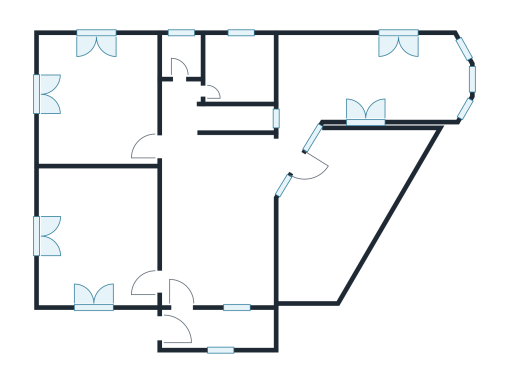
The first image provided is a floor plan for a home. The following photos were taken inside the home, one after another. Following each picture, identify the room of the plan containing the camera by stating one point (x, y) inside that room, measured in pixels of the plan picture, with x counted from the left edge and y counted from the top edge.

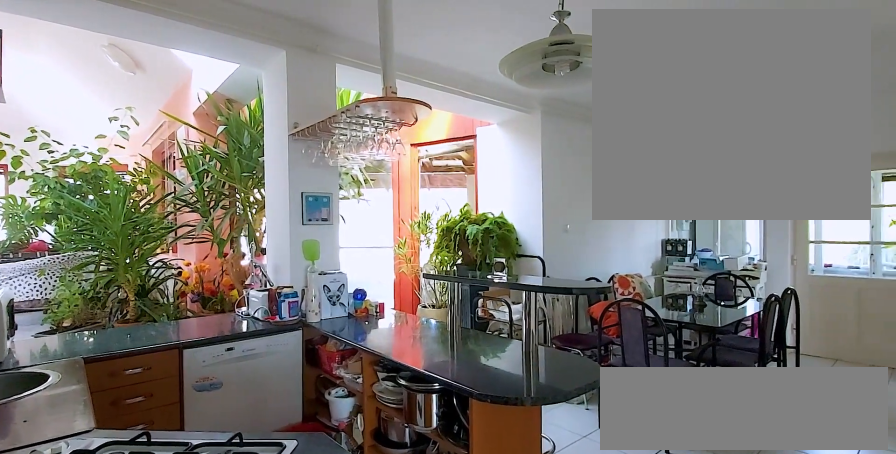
(218, 227)
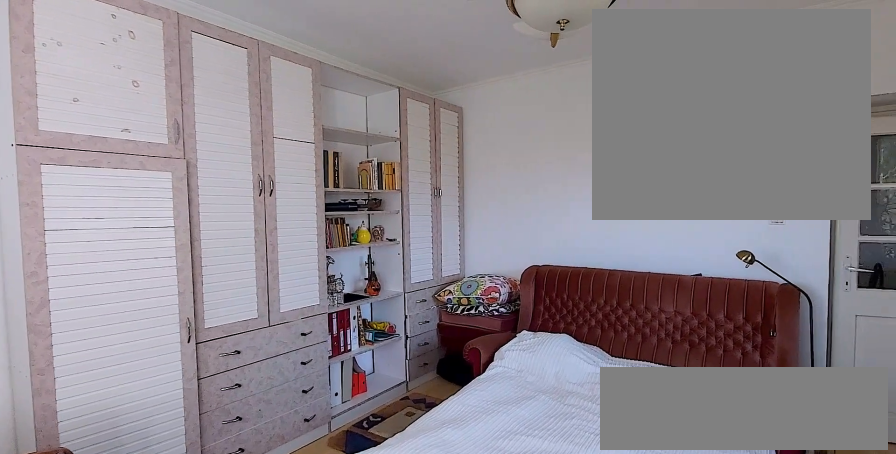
(100, 241)
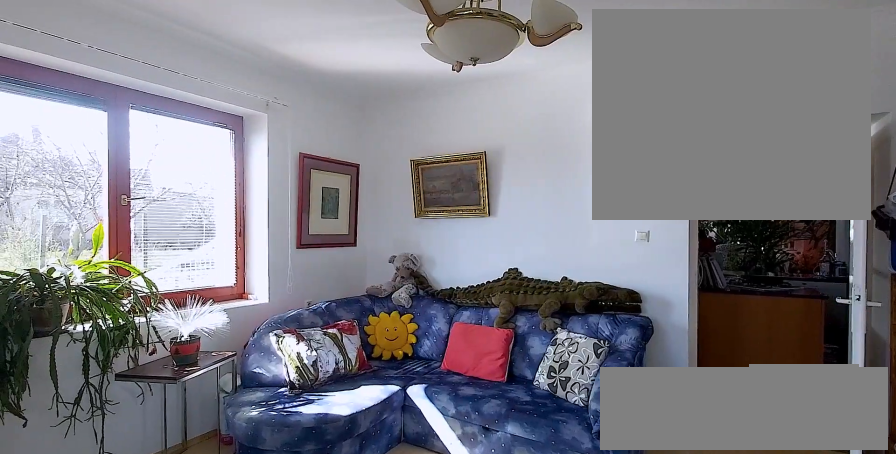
(100, 104)
